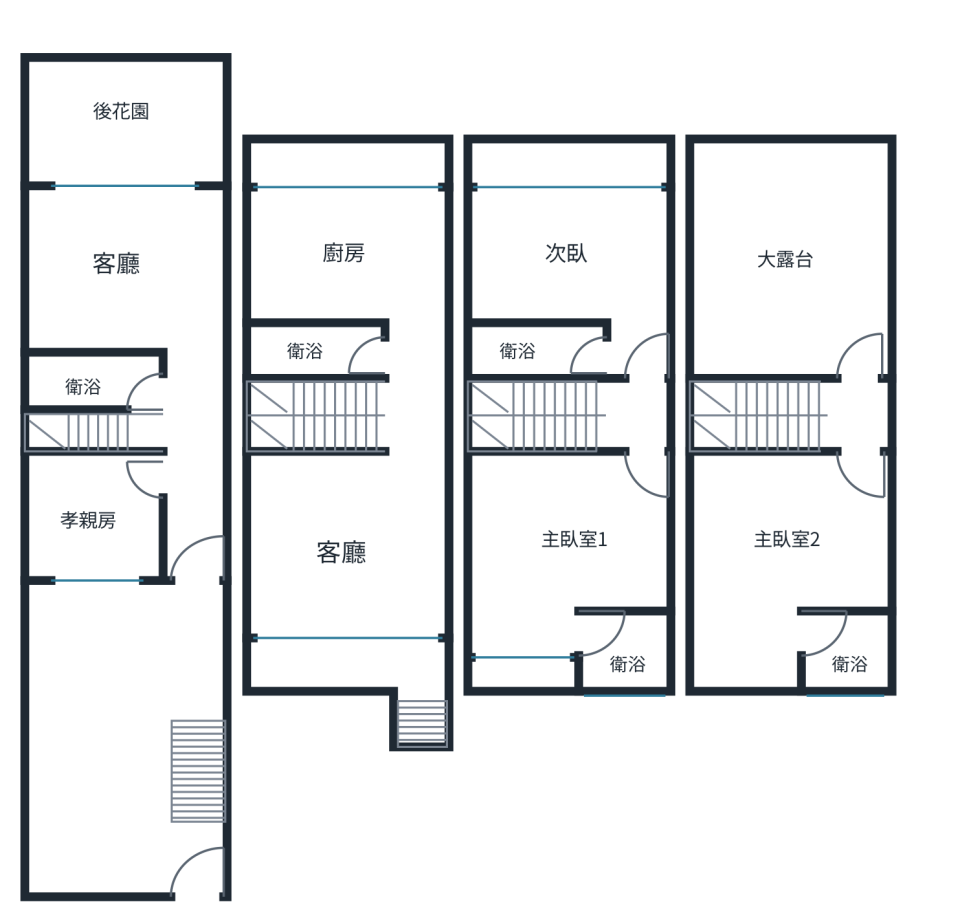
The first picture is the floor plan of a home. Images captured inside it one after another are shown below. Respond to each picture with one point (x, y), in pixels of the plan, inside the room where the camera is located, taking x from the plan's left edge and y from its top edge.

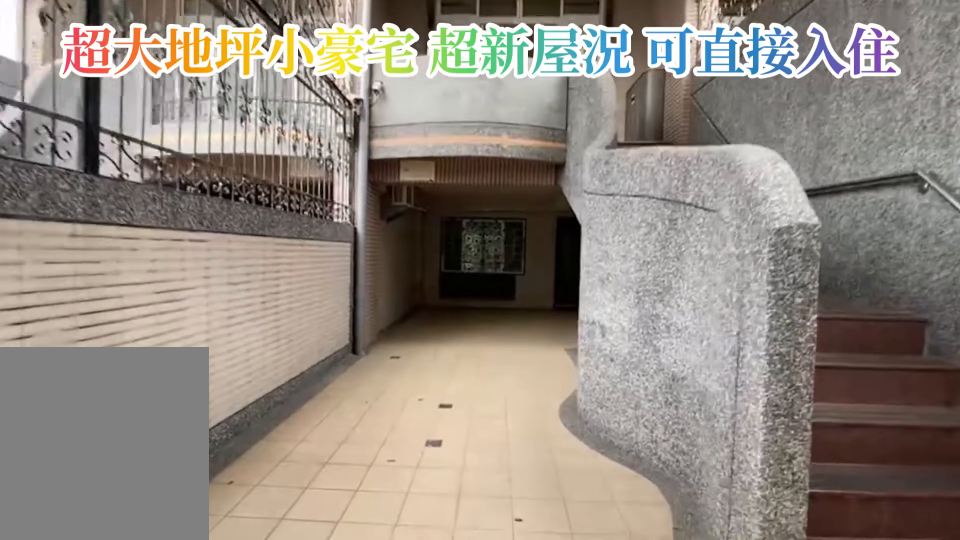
(102, 816)
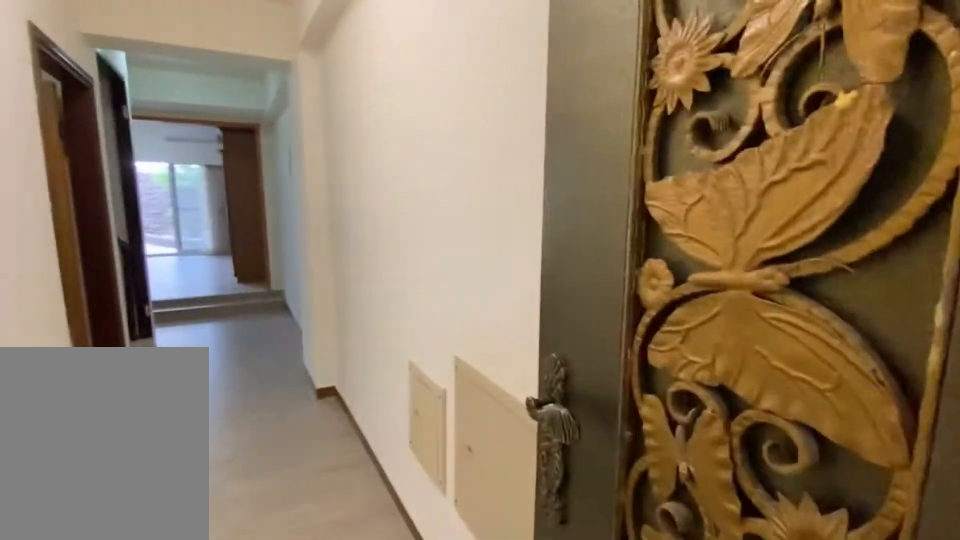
(192, 447)
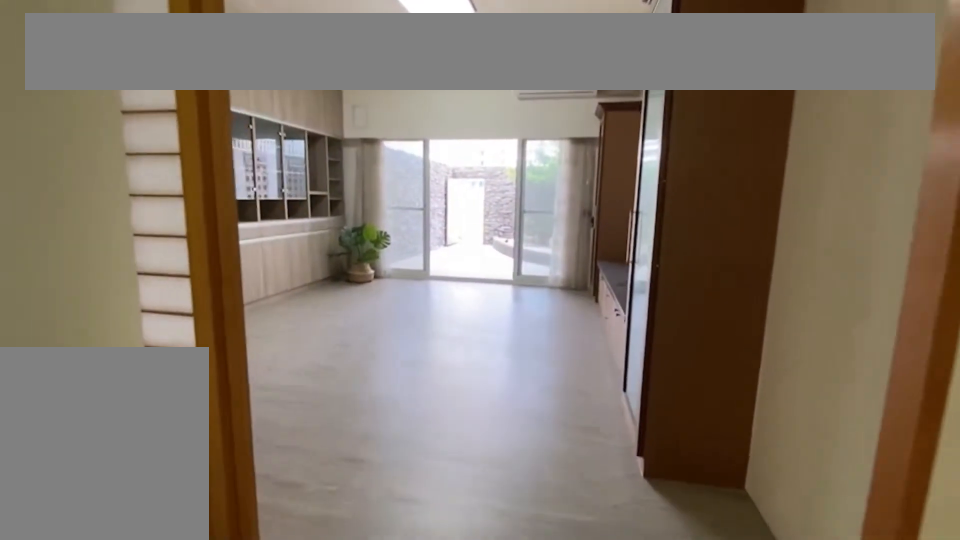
(117, 270)
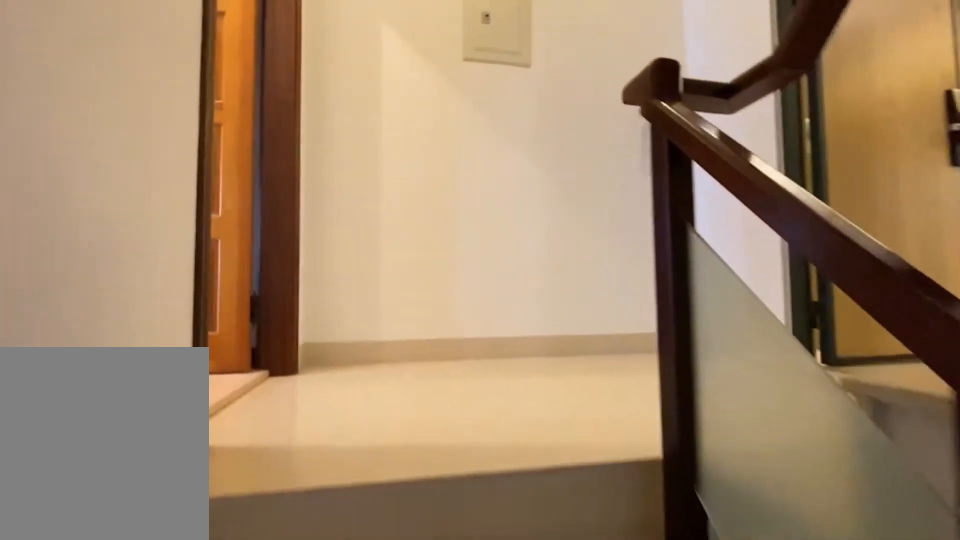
(536, 417)
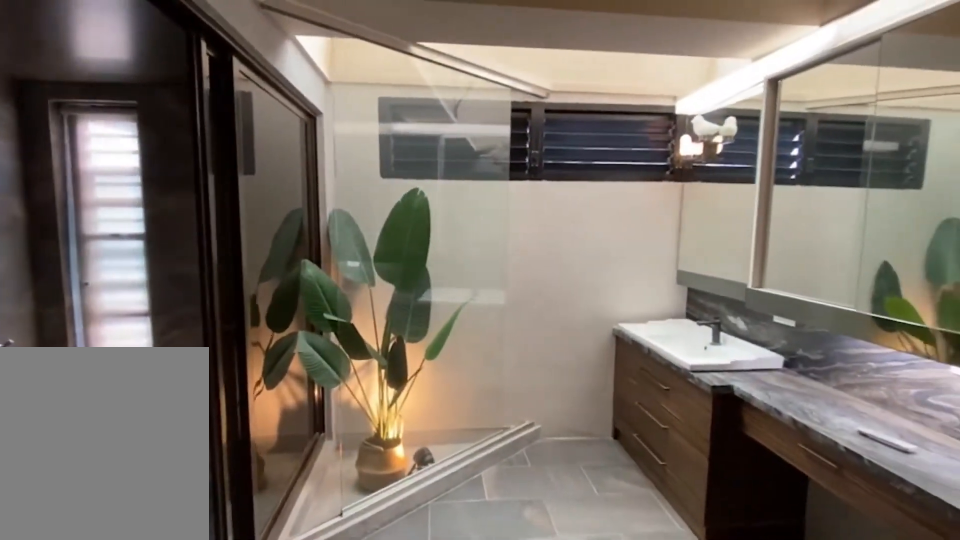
(627, 651)
